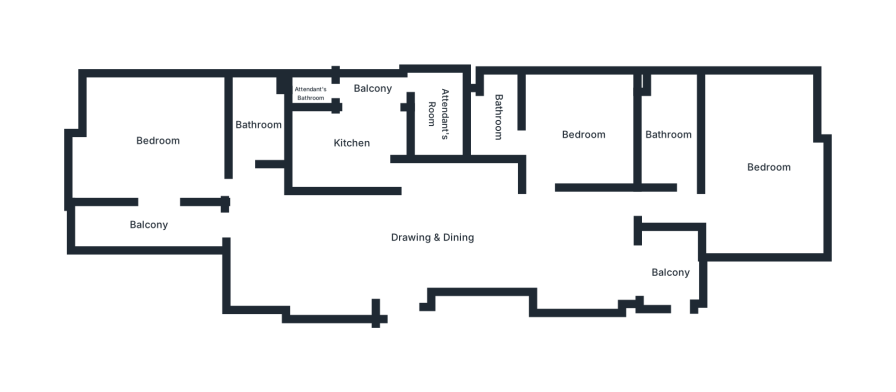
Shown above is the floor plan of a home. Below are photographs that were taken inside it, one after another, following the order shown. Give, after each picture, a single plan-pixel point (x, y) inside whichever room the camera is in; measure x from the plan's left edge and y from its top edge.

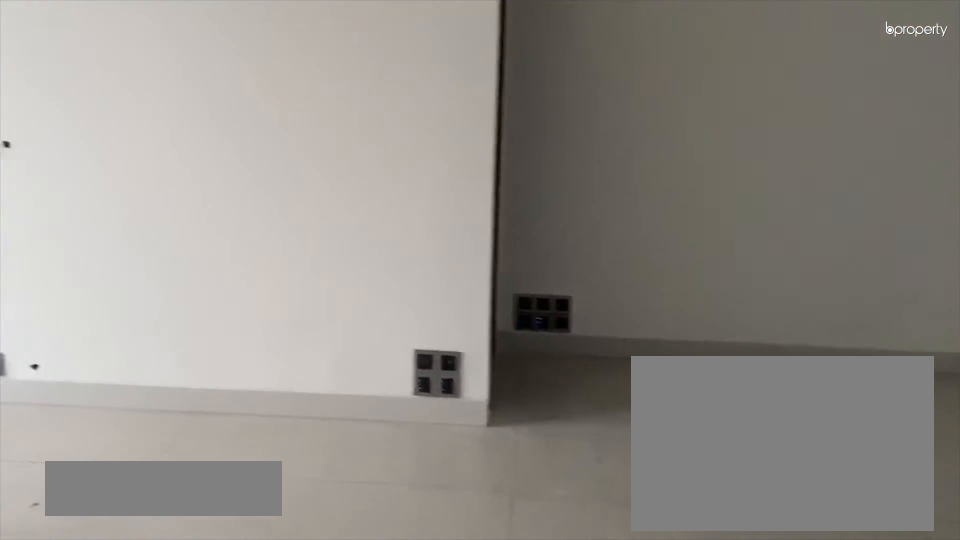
(398, 269)
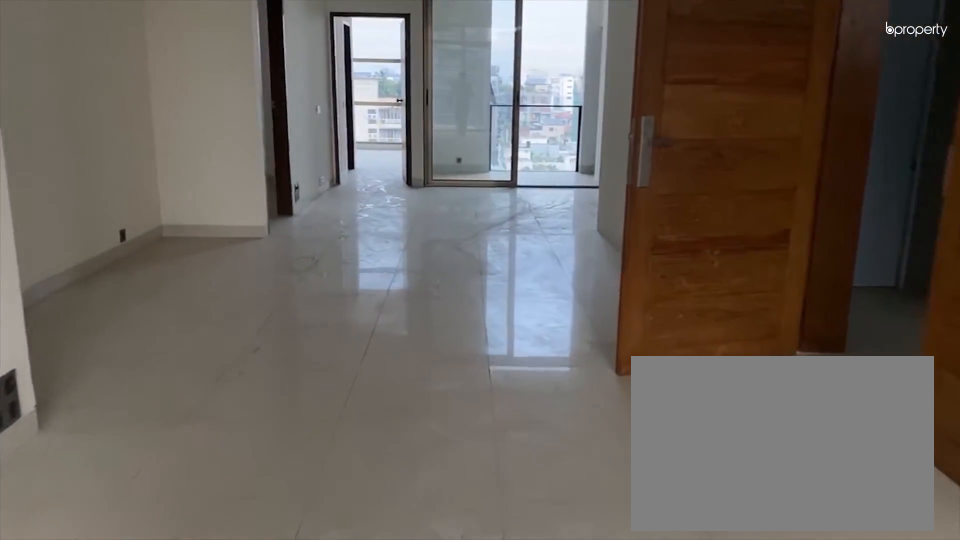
(283, 246)
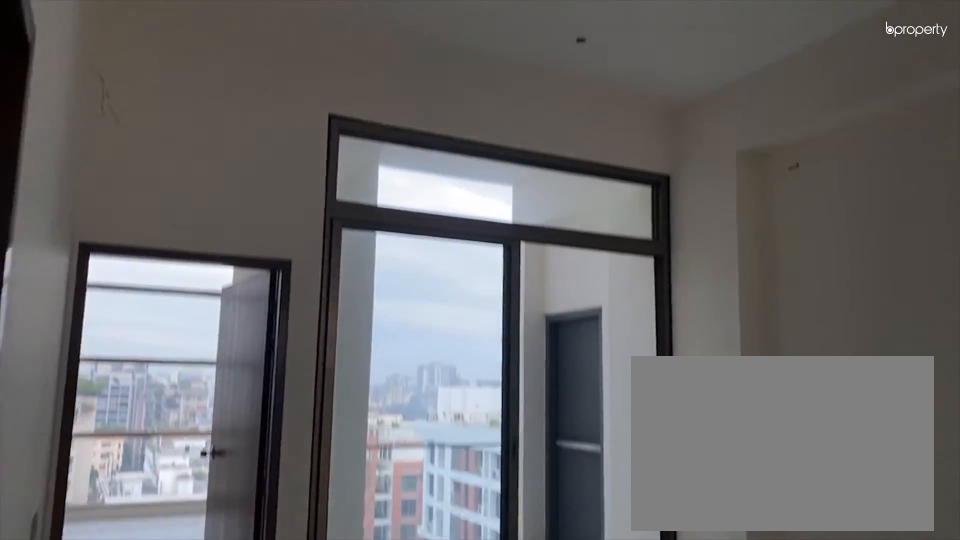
(564, 246)
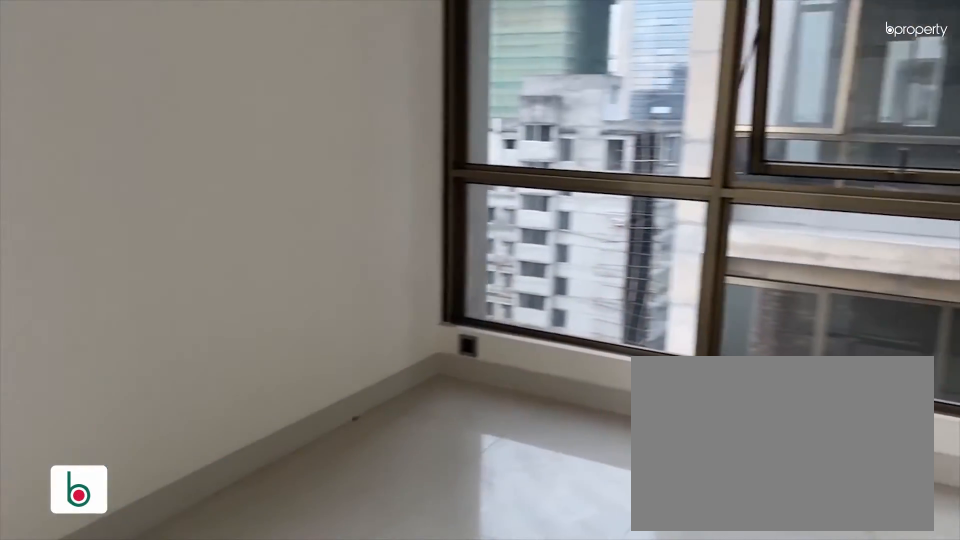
(158, 140)
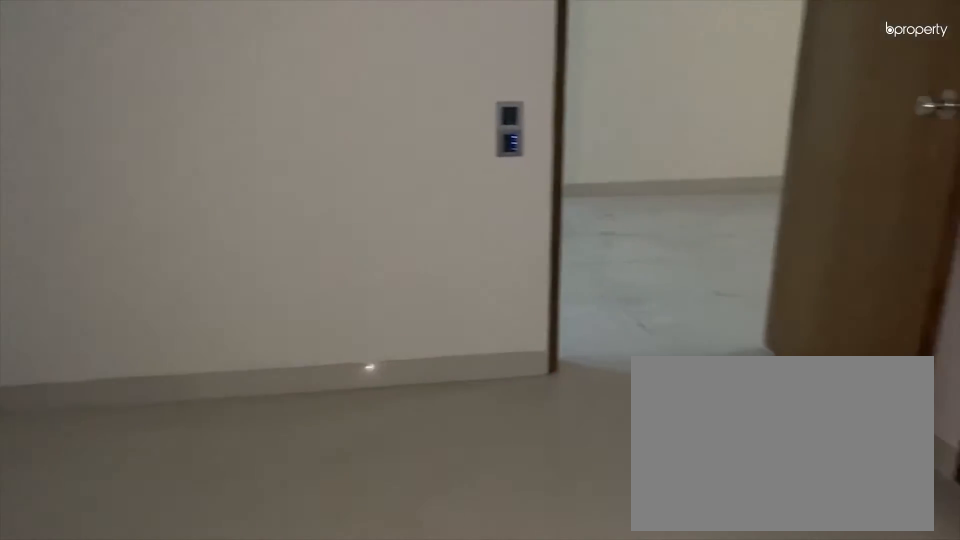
(574, 135)
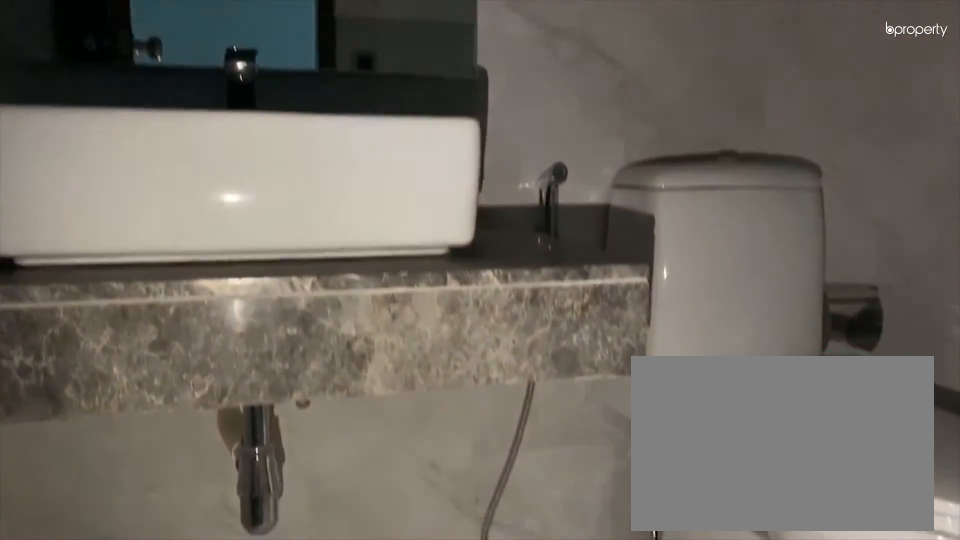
(499, 120)
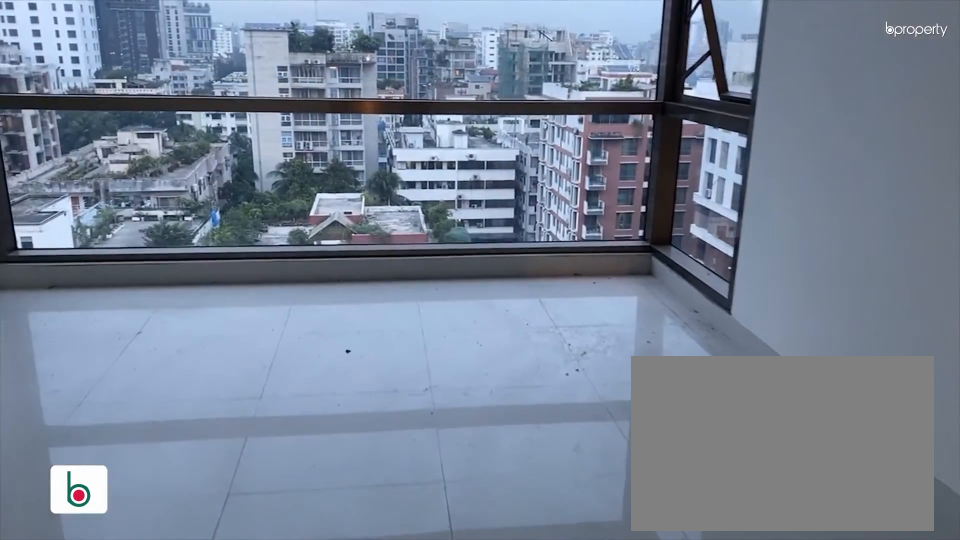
(769, 210)
